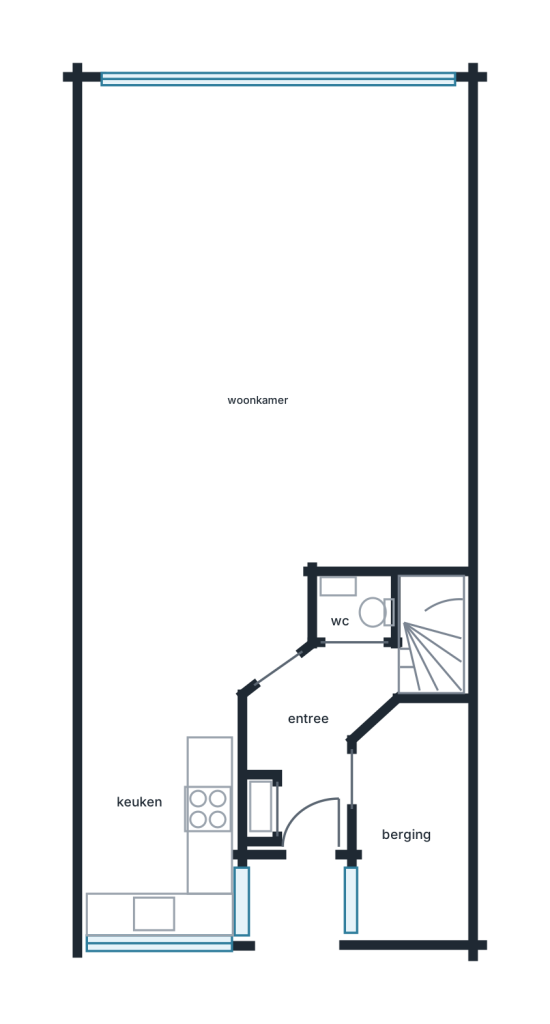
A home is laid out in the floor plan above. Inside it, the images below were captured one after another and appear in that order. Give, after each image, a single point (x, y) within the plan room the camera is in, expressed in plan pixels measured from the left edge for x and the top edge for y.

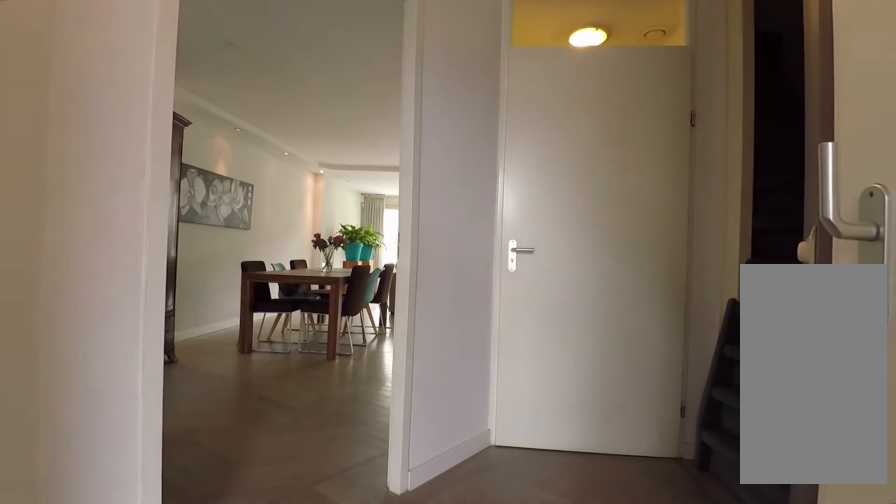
(316, 734)
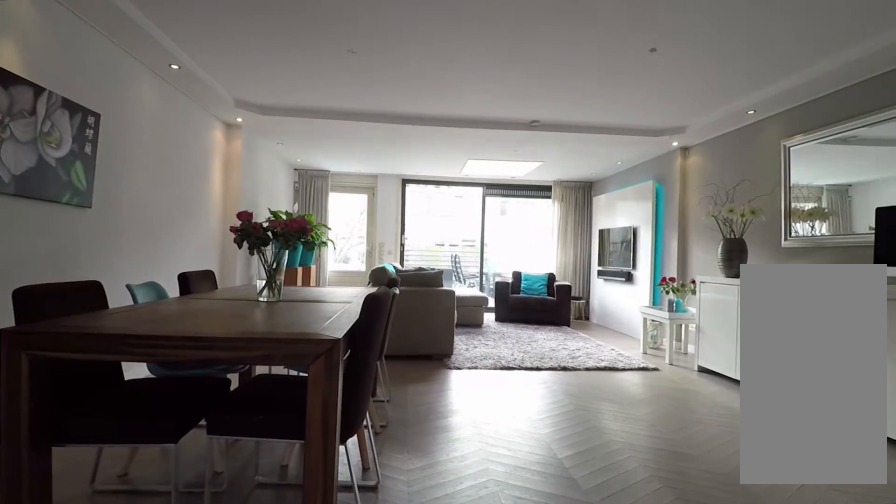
(273, 394)
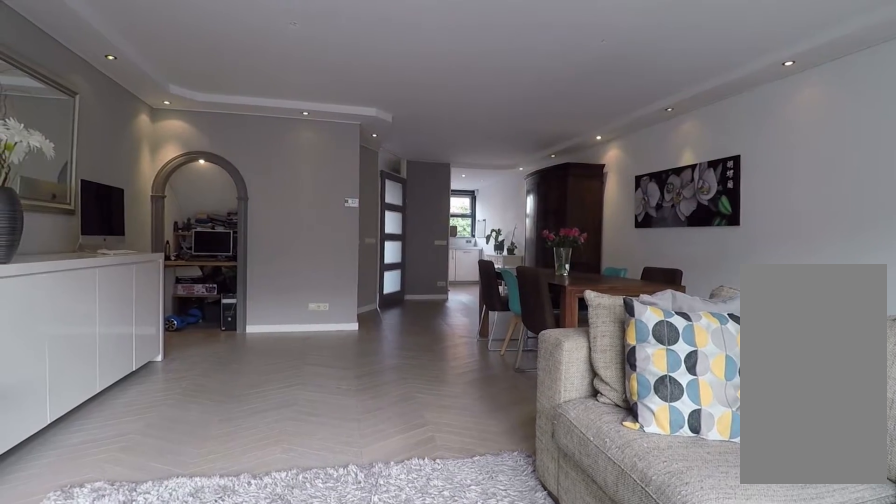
(273, 394)
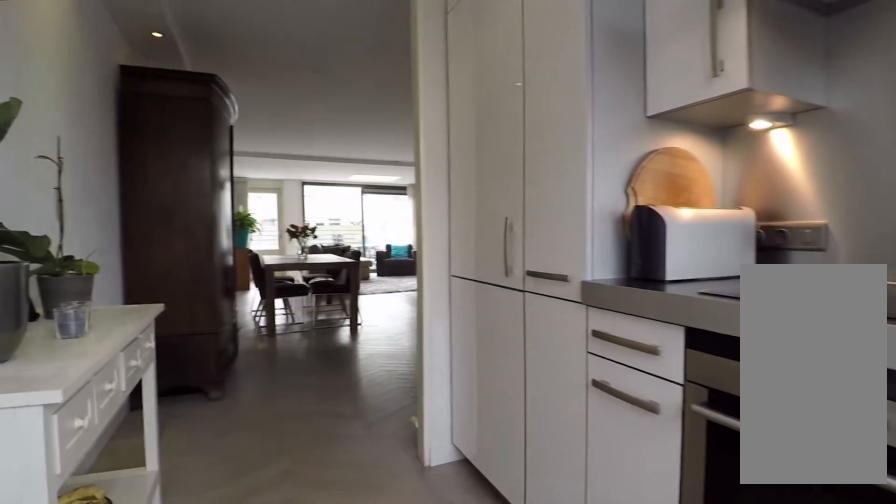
(161, 839)
